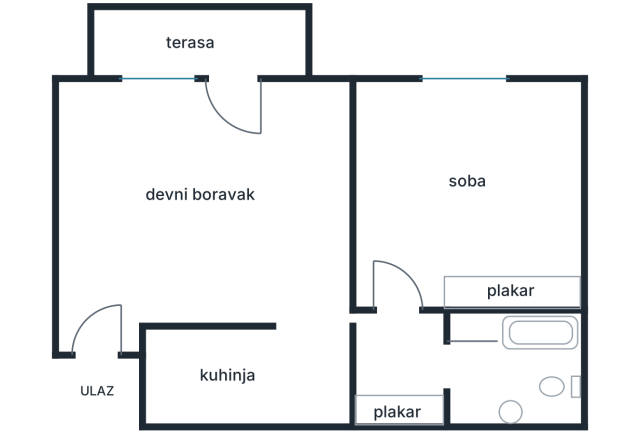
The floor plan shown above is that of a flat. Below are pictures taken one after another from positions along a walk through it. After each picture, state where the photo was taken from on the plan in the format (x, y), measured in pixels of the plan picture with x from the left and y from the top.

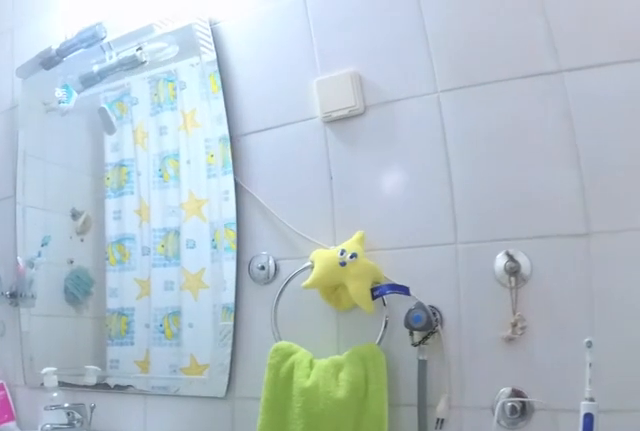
(450, 348)
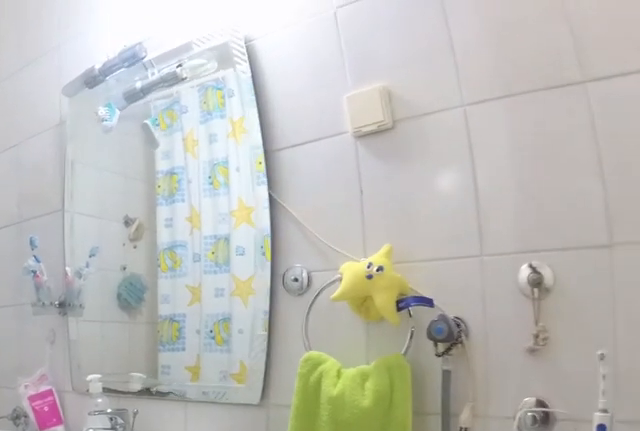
(442, 330)
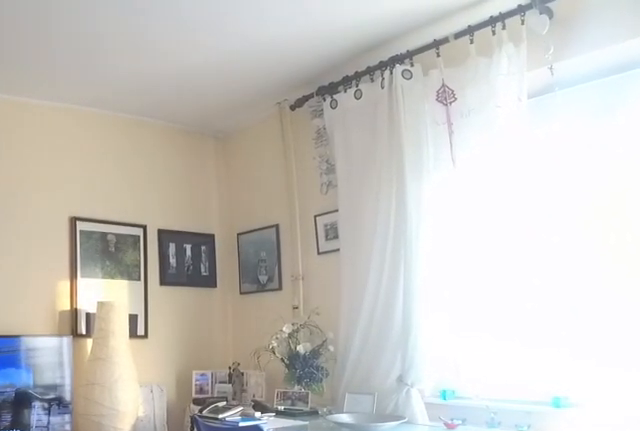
(254, 242)
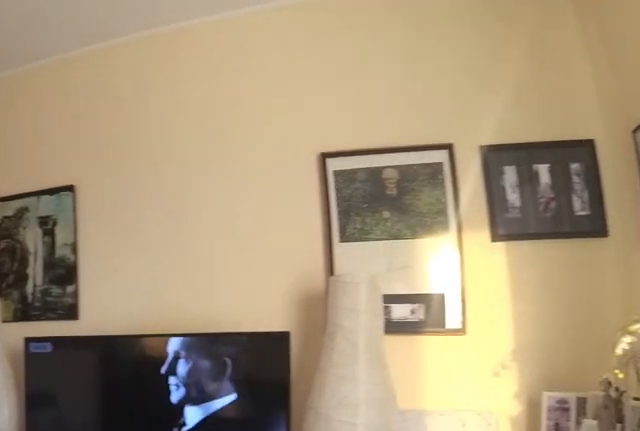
(254, 107)
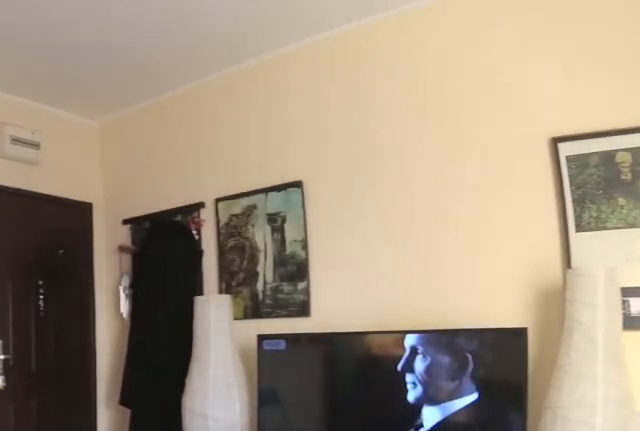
(251, 102)
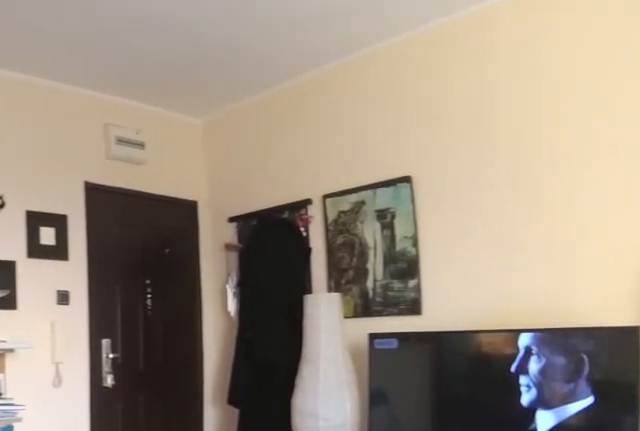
(250, 100)
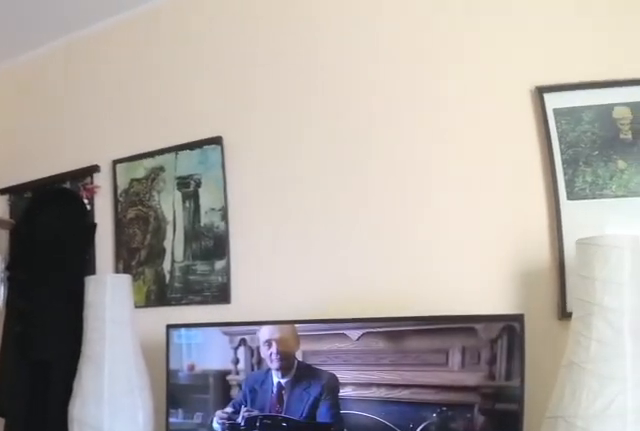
(188, 178)
